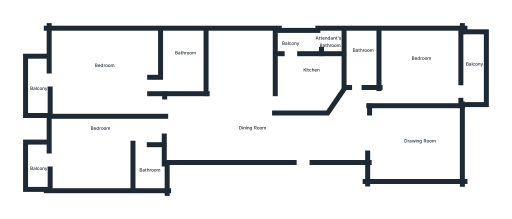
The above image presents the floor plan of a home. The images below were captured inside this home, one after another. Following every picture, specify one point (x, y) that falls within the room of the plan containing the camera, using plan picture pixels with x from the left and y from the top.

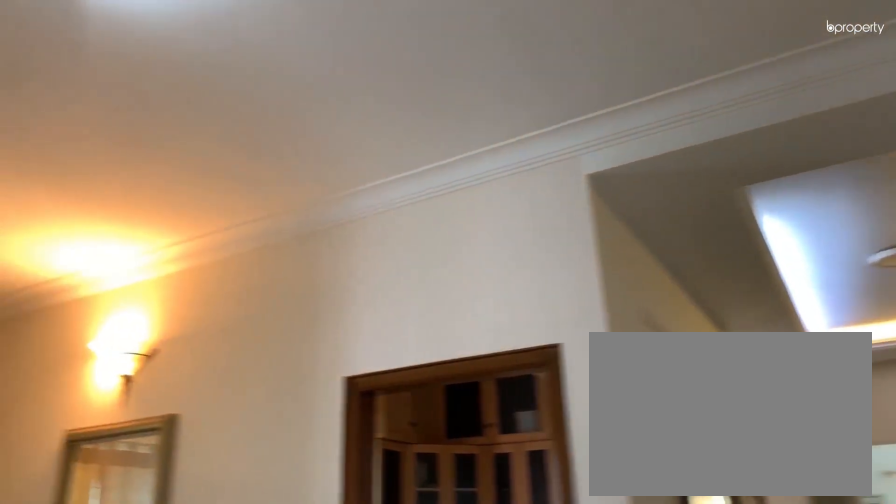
(249, 129)
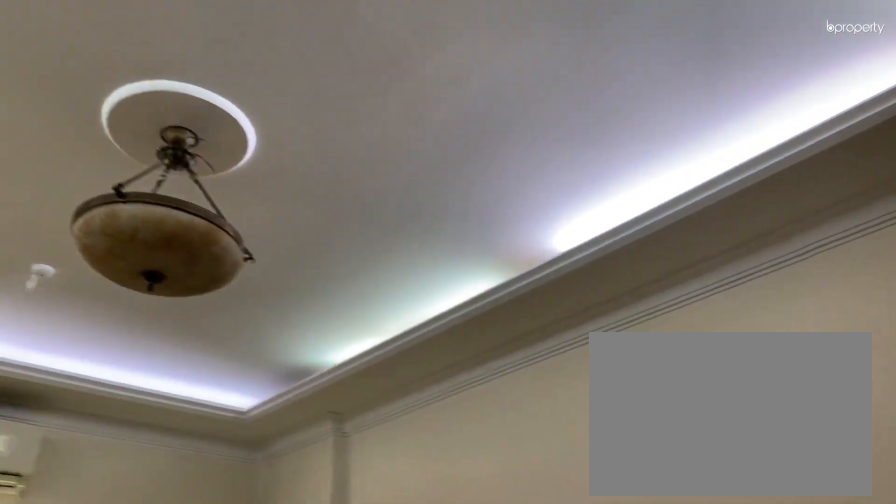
(415, 144)
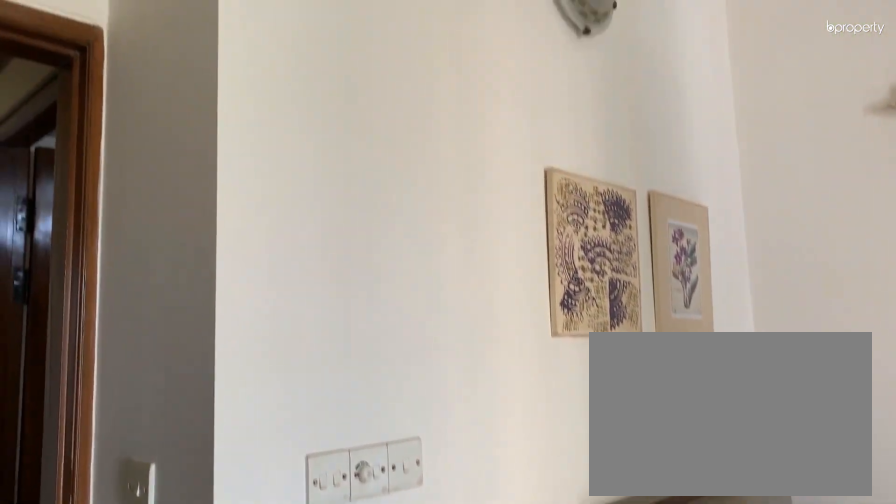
(426, 73)
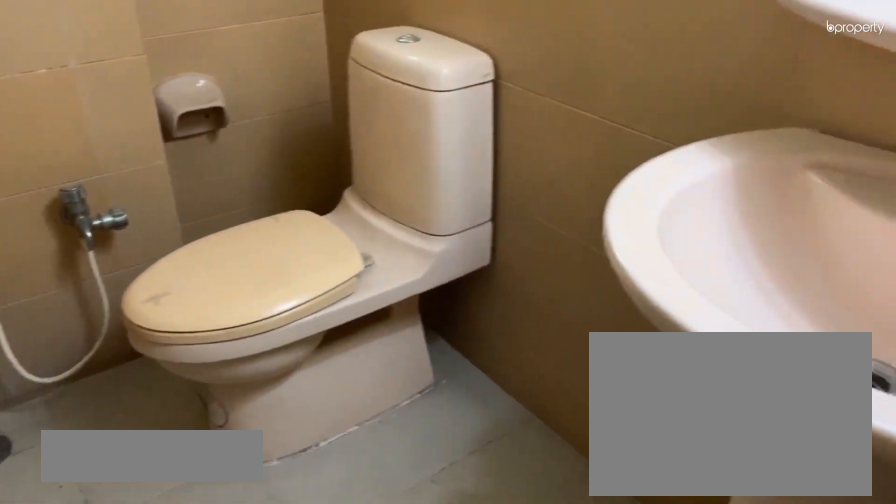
(361, 65)
